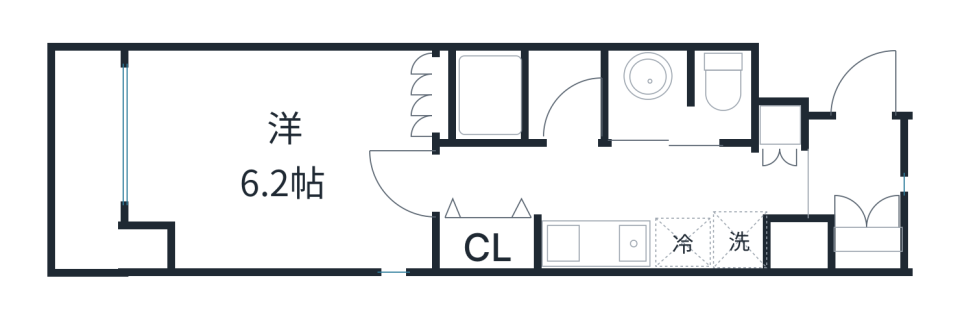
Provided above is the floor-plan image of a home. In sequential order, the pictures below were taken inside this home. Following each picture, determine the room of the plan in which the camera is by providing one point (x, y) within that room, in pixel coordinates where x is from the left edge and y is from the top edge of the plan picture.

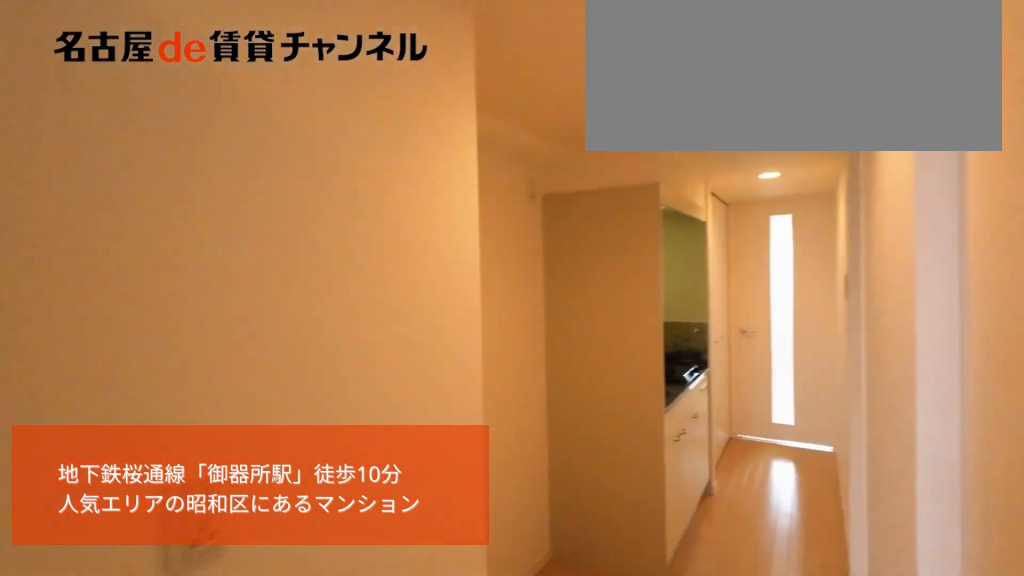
(854, 184)
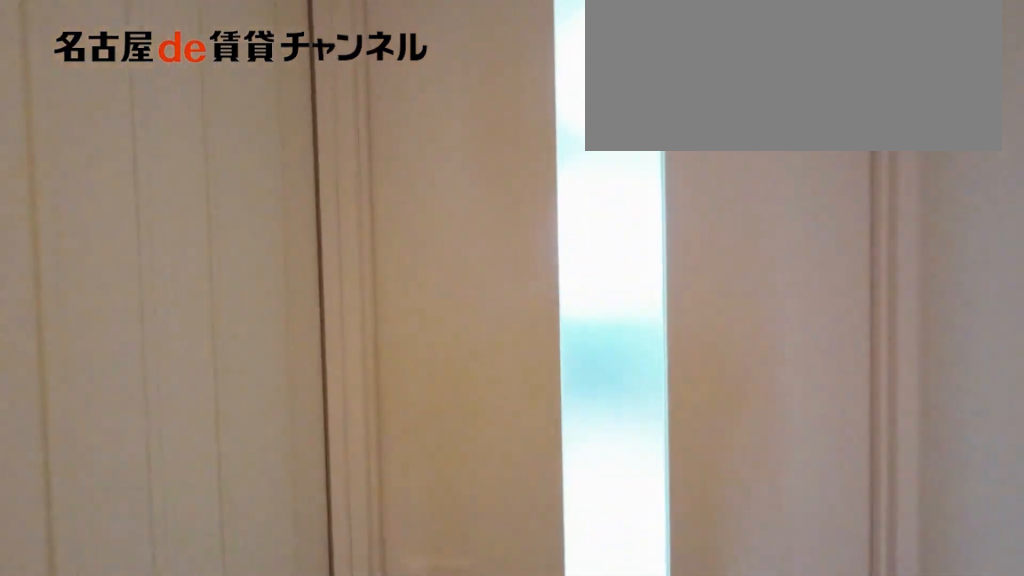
(854, 184)
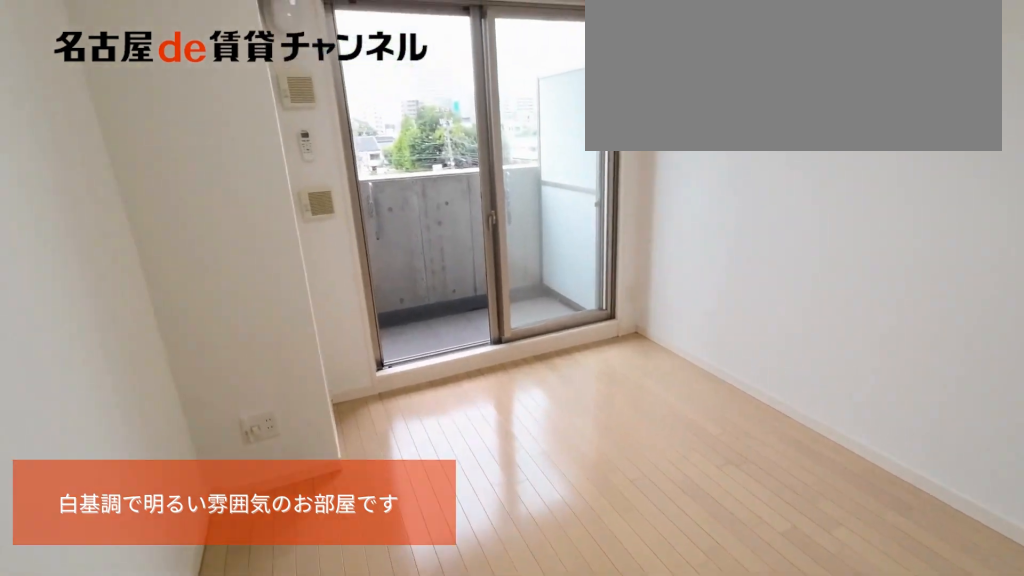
(280, 158)
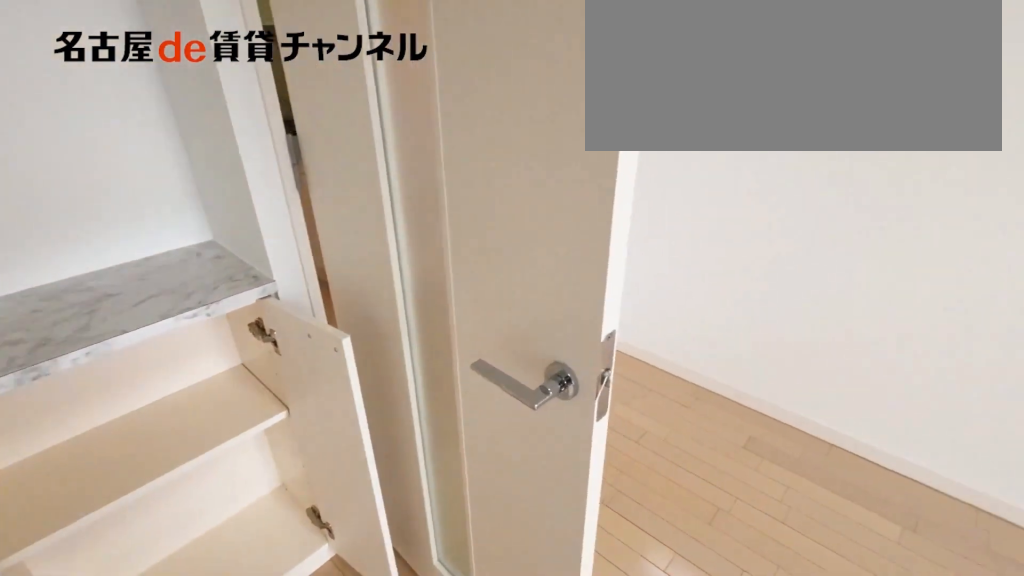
(280, 158)
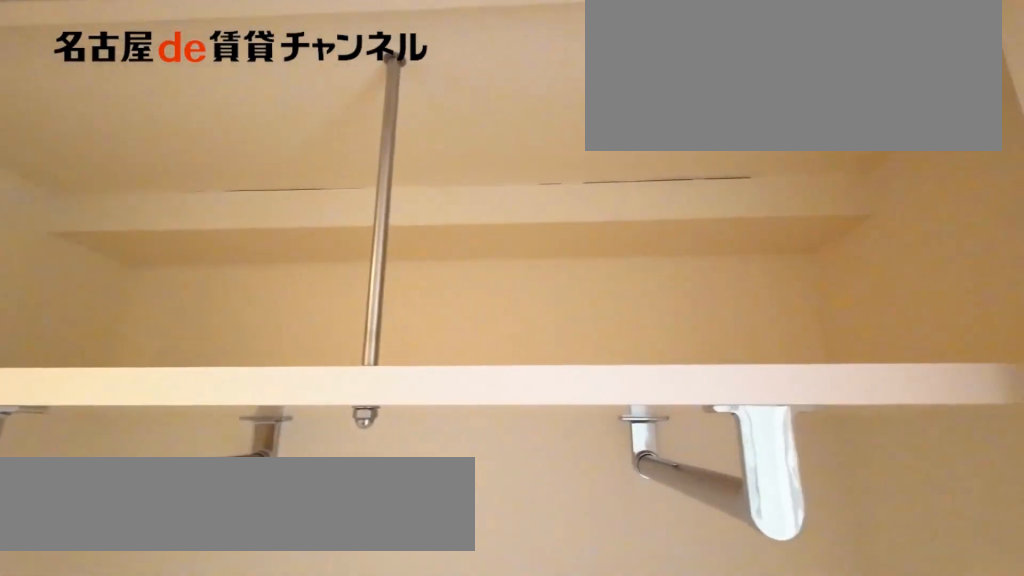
(490, 242)
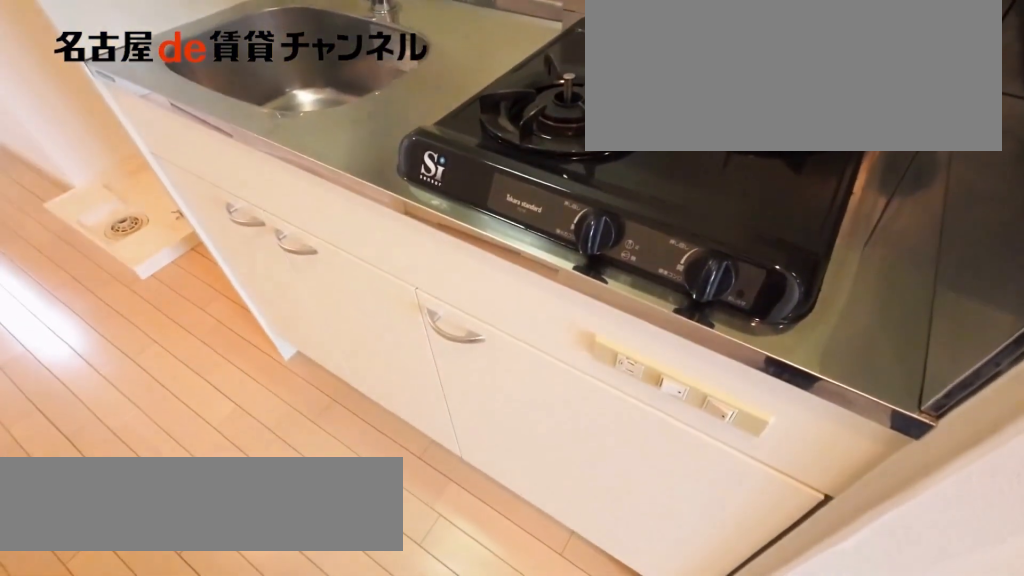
(621, 243)
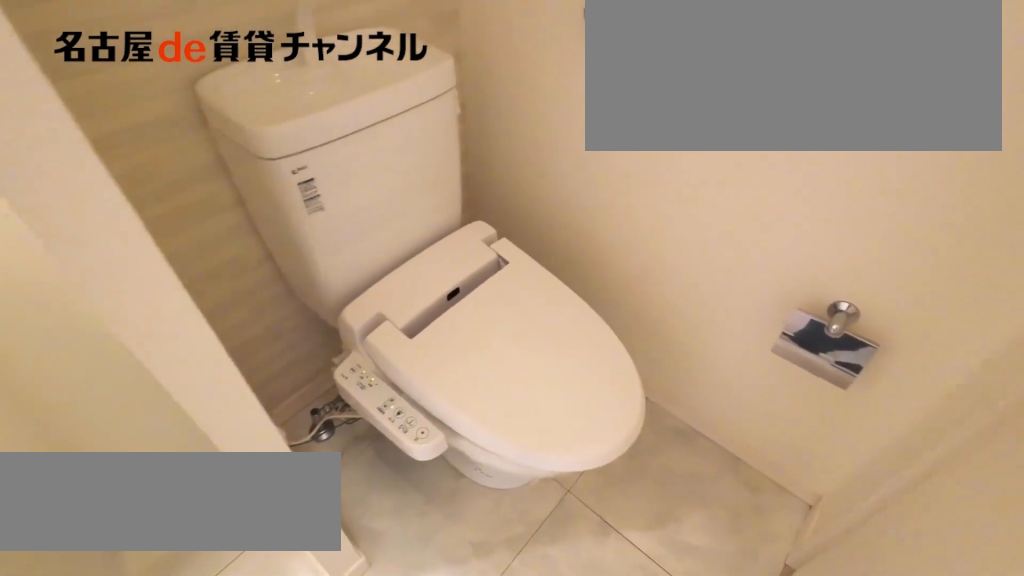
(680, 97)
